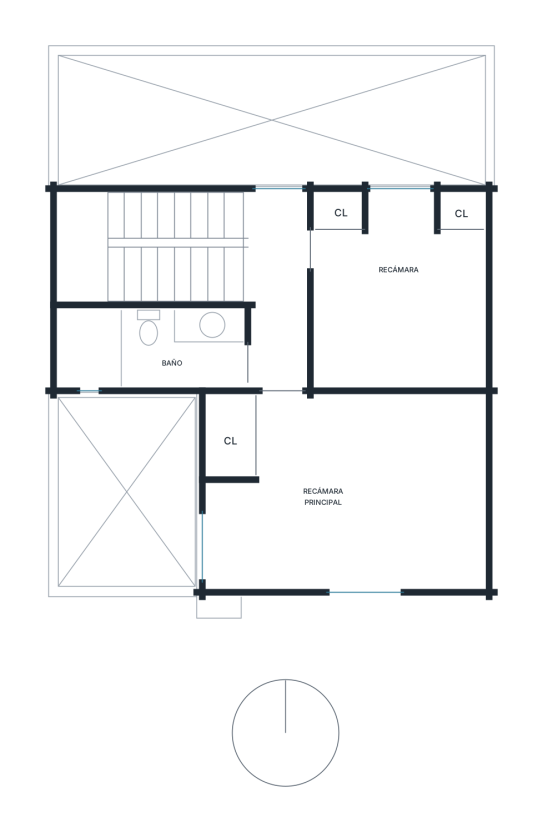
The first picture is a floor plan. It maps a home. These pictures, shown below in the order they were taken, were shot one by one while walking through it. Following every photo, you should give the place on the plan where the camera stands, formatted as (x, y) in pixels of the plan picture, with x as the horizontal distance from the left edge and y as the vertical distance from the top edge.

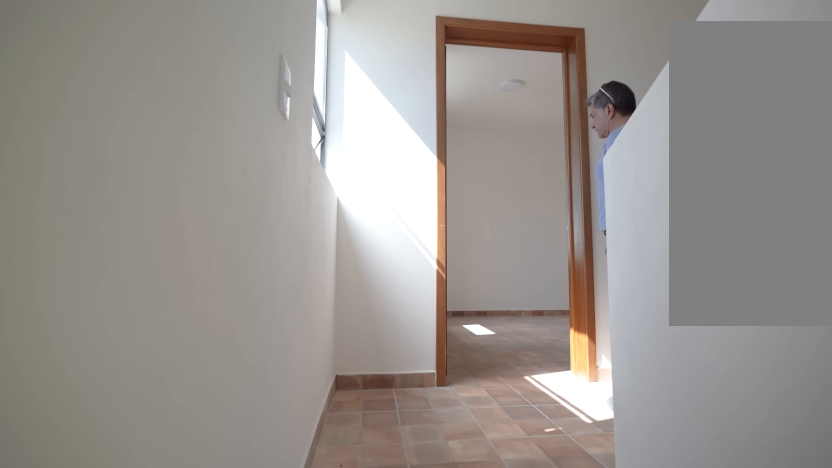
(172, 213)
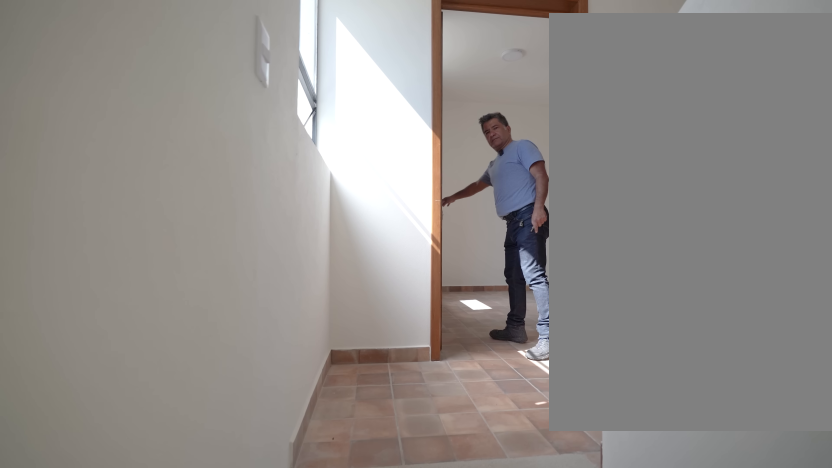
(172, 214)
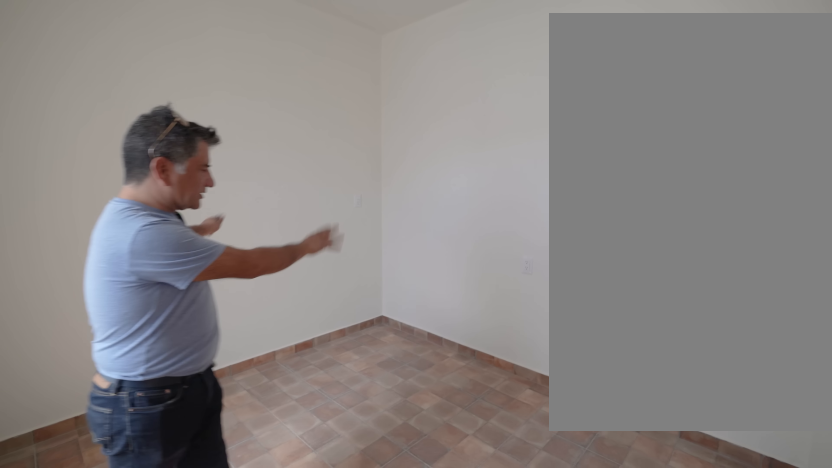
(336, 257)
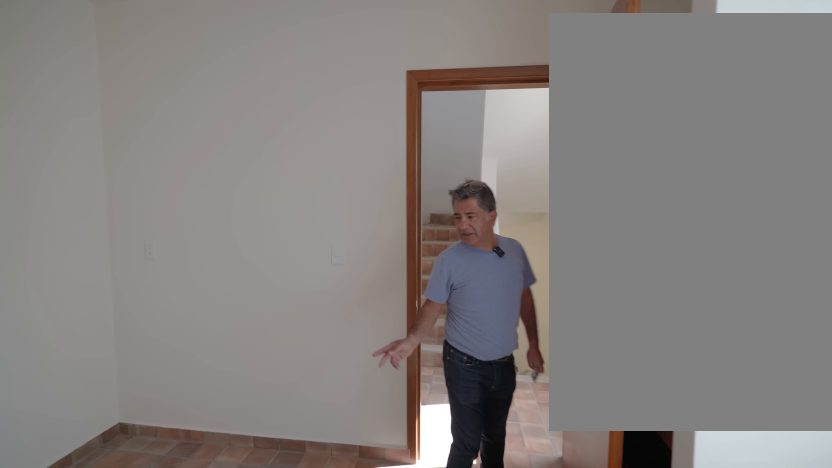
(402, 311)
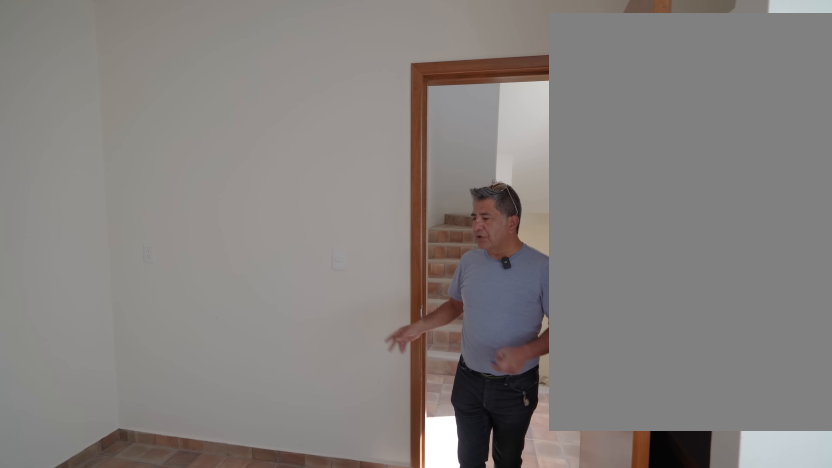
(402, 311)
